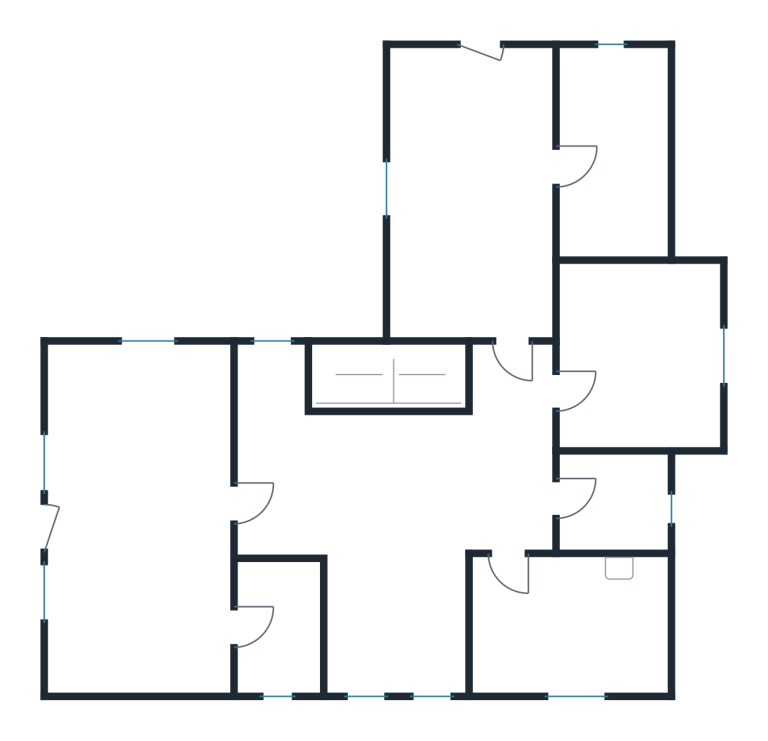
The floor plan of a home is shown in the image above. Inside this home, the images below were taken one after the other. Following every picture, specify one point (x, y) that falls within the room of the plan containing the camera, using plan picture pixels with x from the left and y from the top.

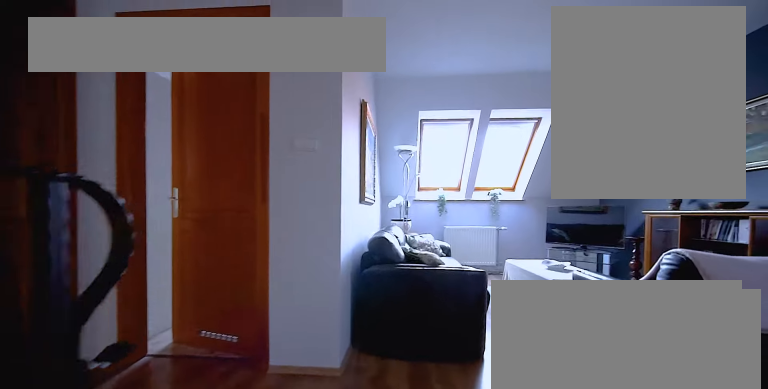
(383, 380)
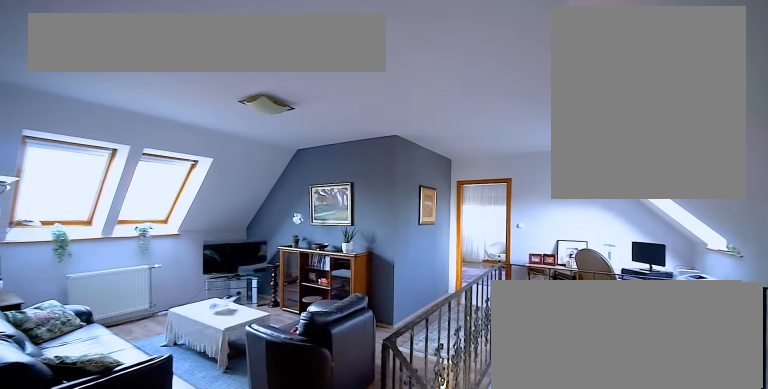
(395, 539)
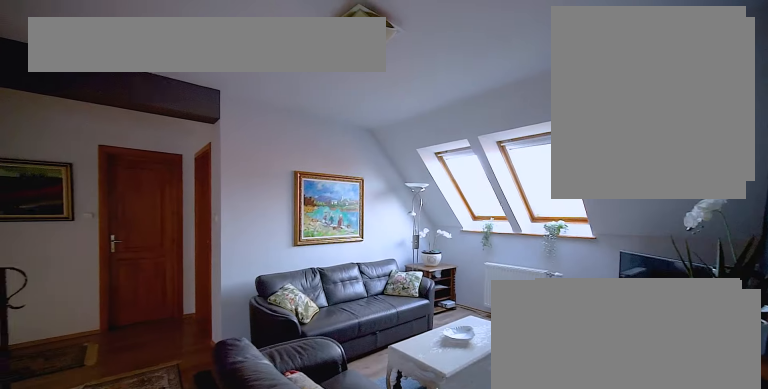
(395, 539)
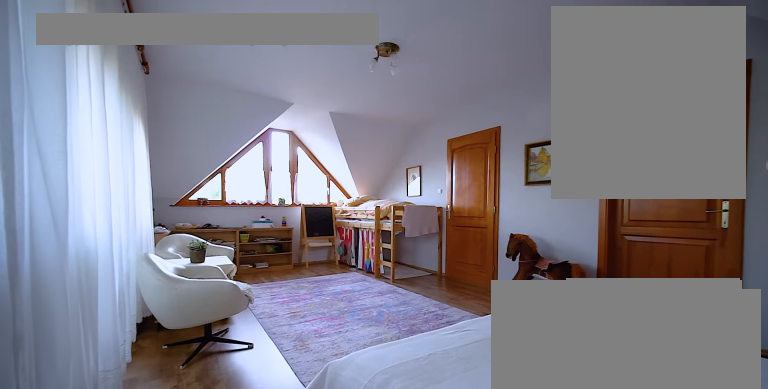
(141, 521)
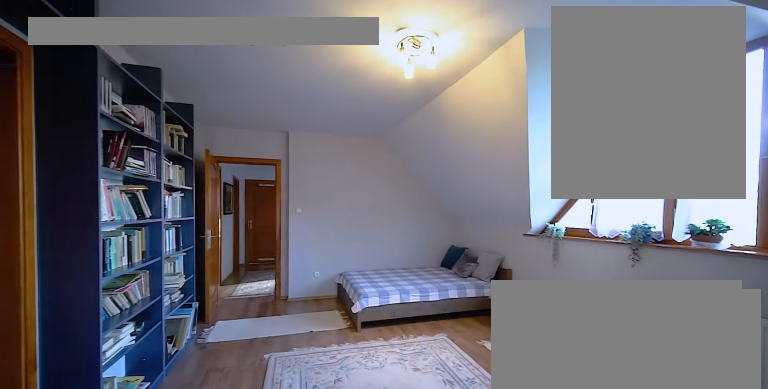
(473, 197)
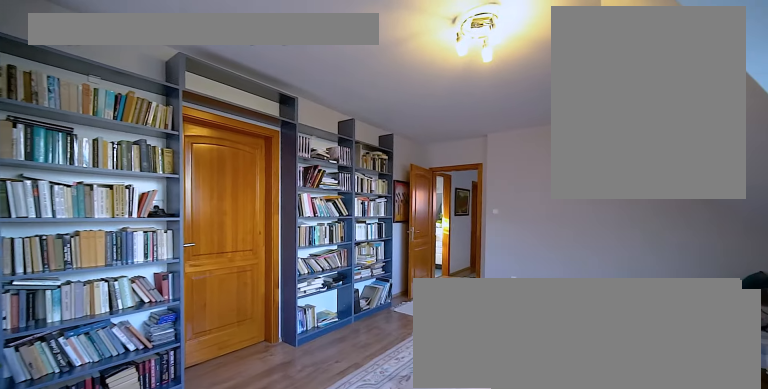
(473, 197)
